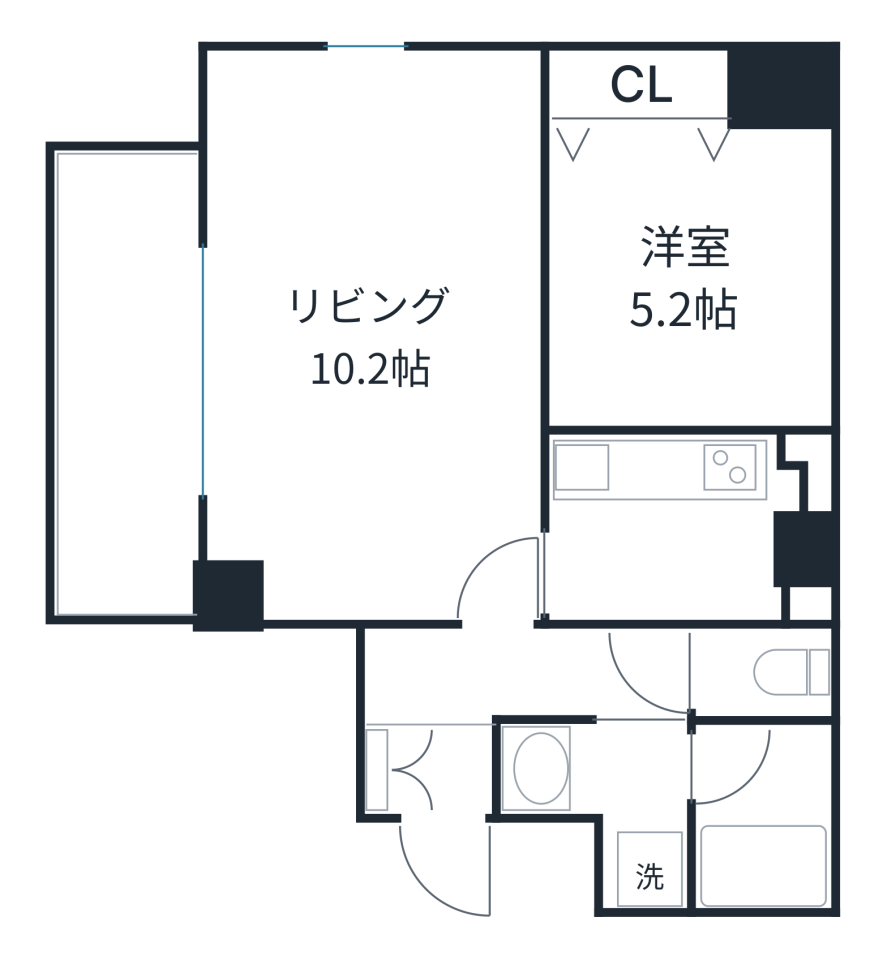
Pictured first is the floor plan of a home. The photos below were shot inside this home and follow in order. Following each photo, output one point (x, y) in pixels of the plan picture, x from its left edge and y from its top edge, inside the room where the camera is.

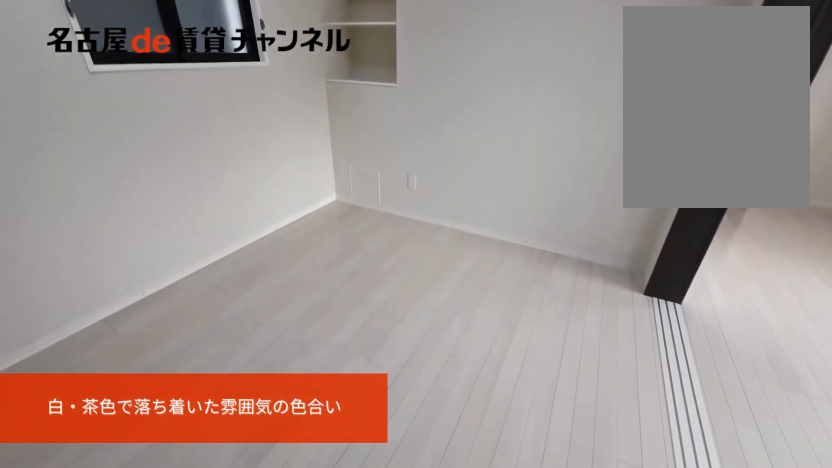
(690, 275)
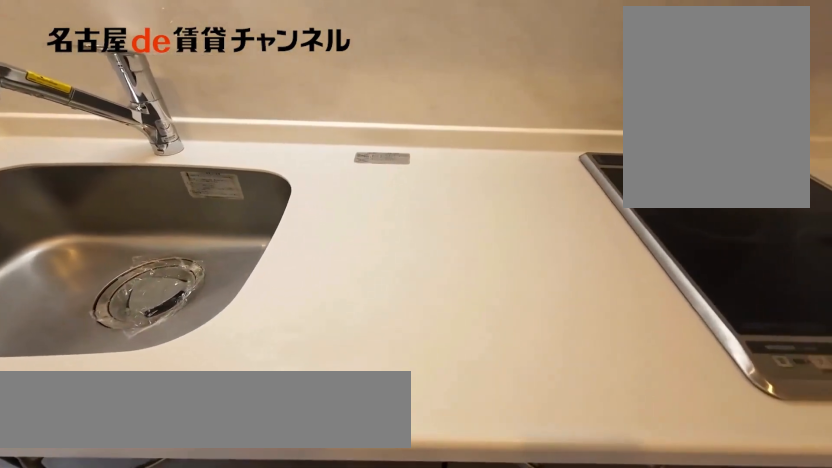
(685, 525)
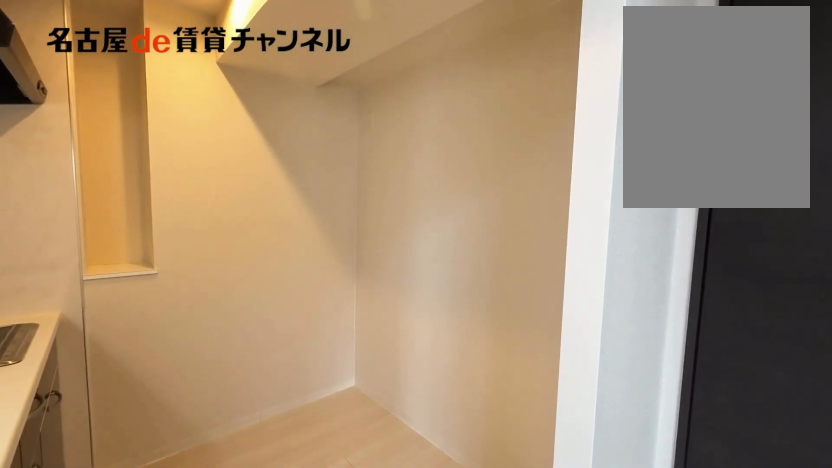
(685, 525)
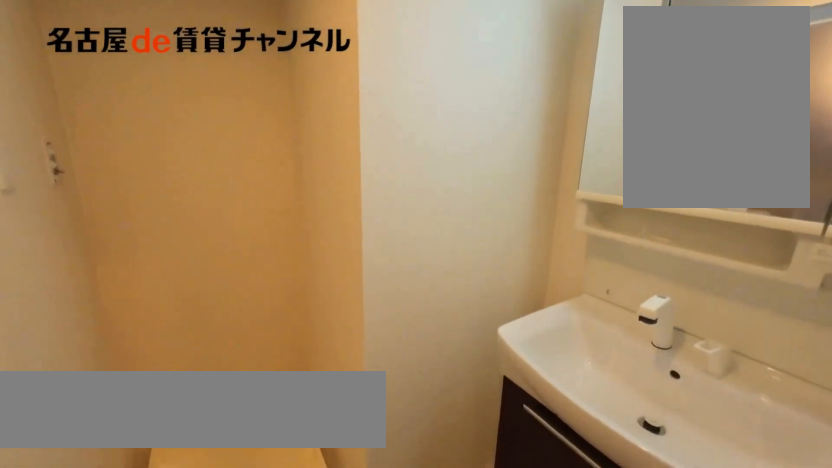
(614, 798)
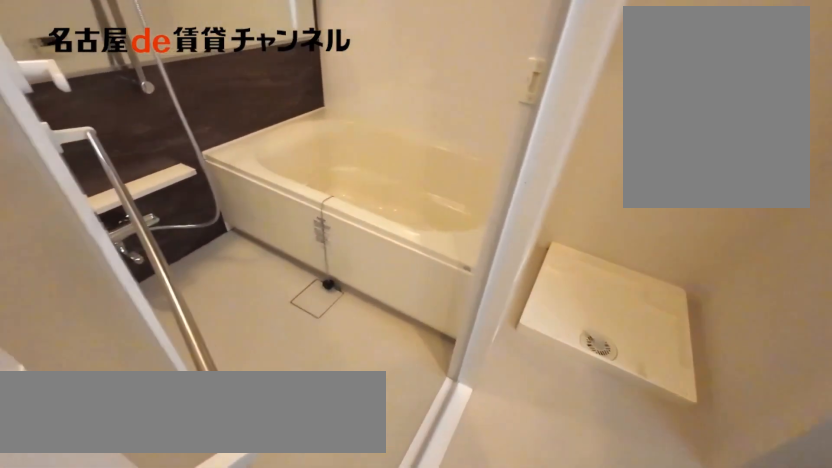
(614, 798)
